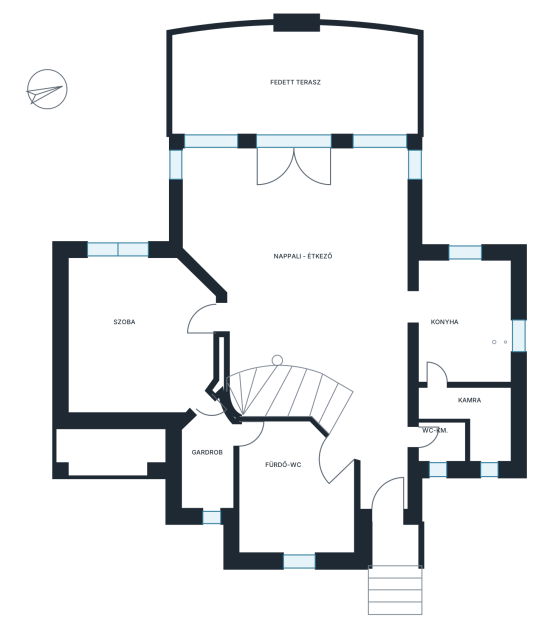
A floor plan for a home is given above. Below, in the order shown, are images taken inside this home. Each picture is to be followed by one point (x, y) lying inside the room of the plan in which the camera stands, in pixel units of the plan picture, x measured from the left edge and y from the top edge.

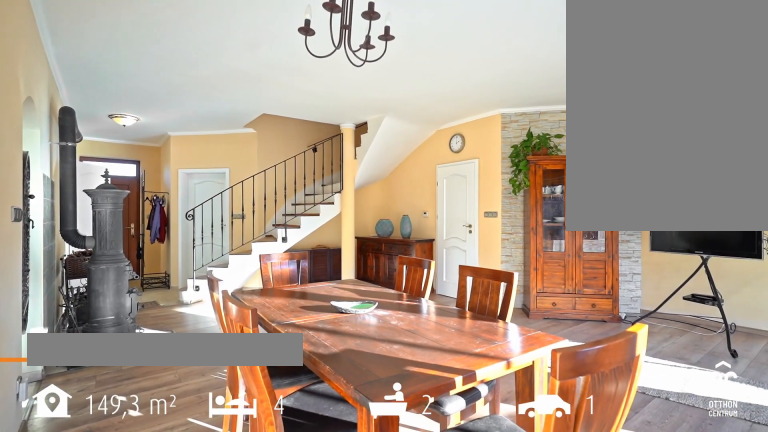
(299, 281)
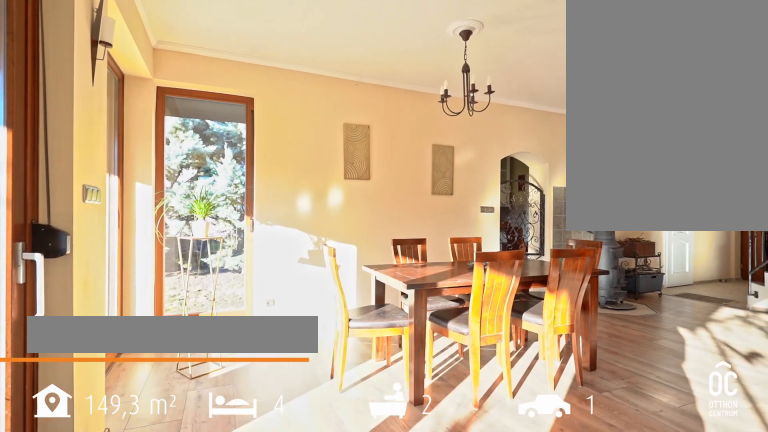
(299, 281)
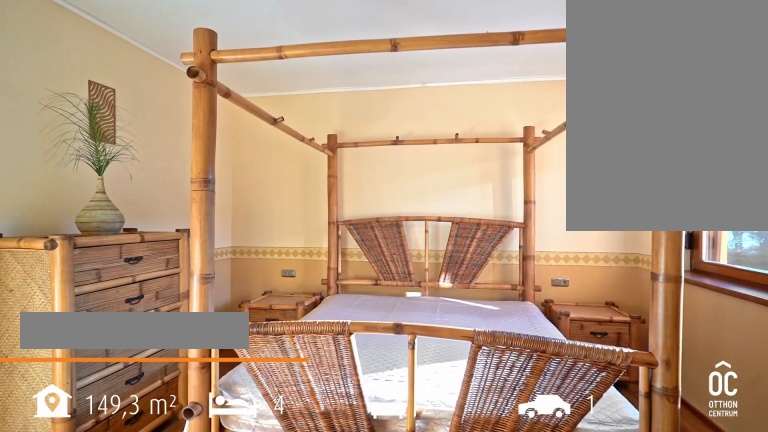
(129, 340)
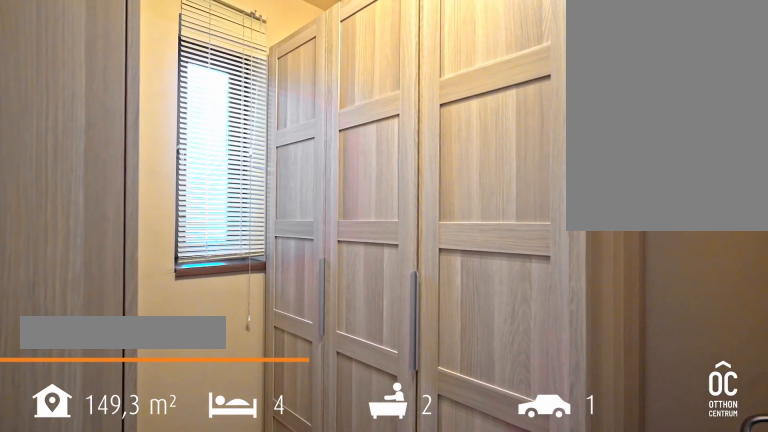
(210, 455)
